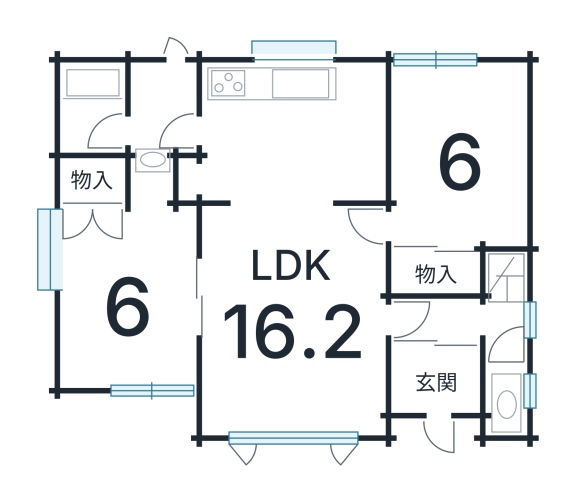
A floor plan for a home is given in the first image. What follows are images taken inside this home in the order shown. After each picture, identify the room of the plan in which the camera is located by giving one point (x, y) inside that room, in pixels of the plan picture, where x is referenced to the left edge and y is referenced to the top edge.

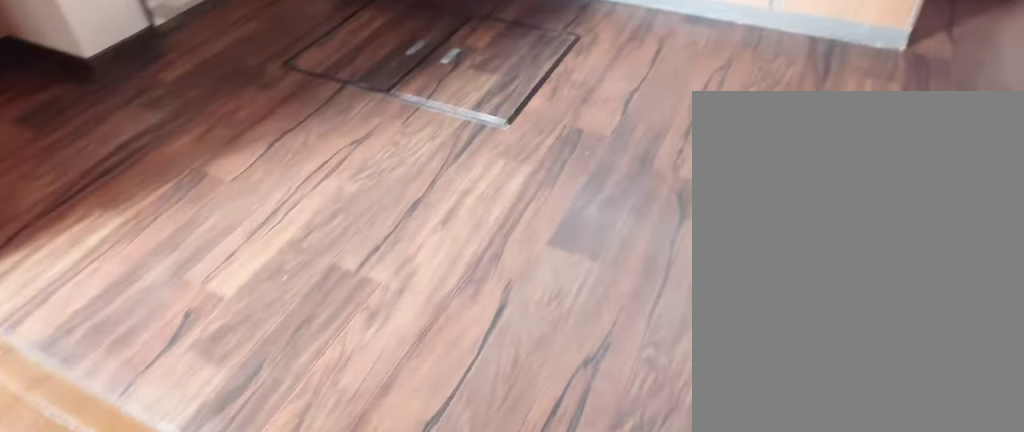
(290, 143)
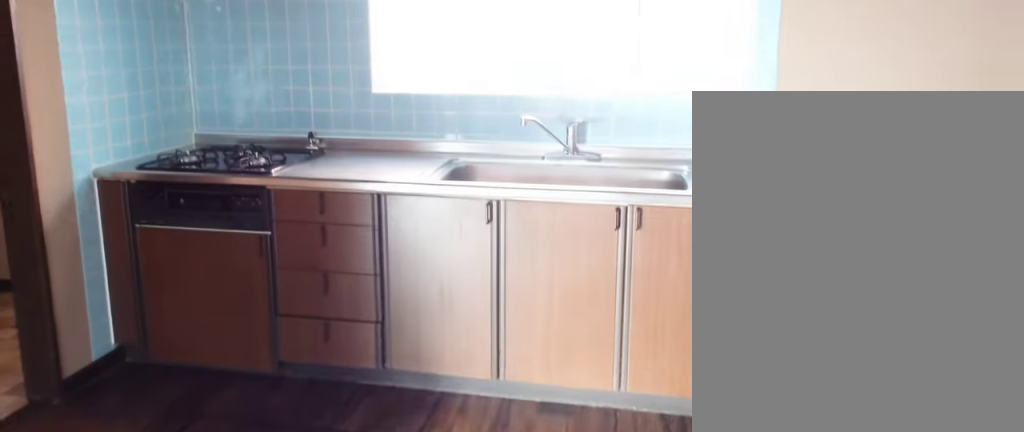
(290, 143)
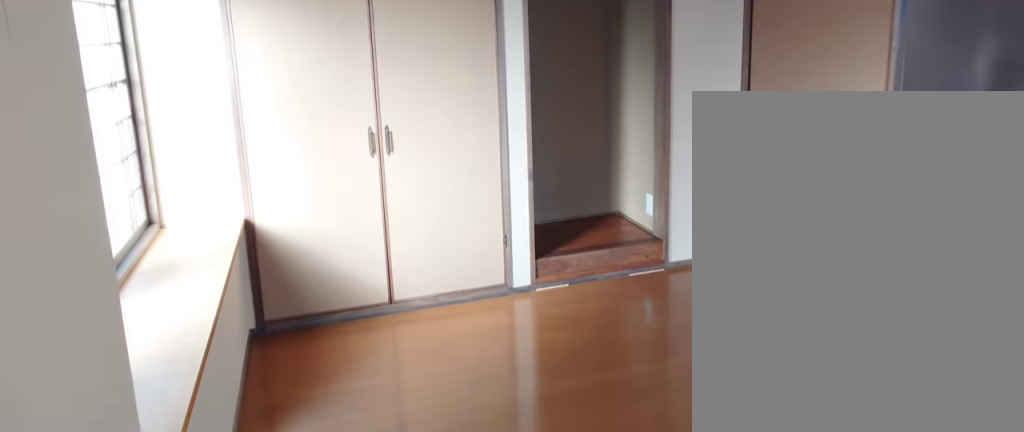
(127, 305)
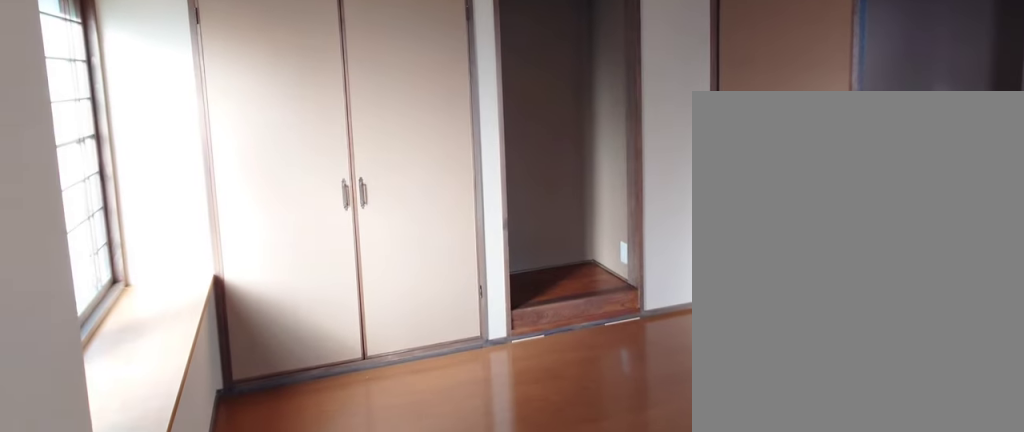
(127, 305)
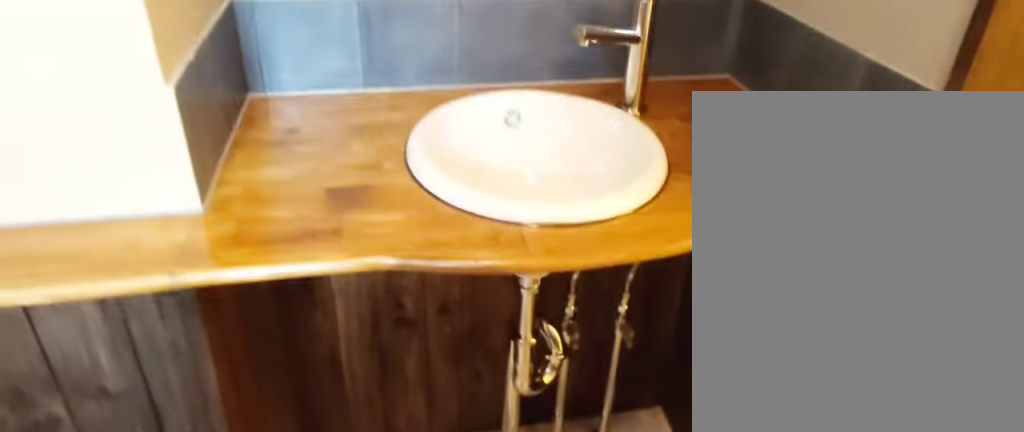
(157, 109)
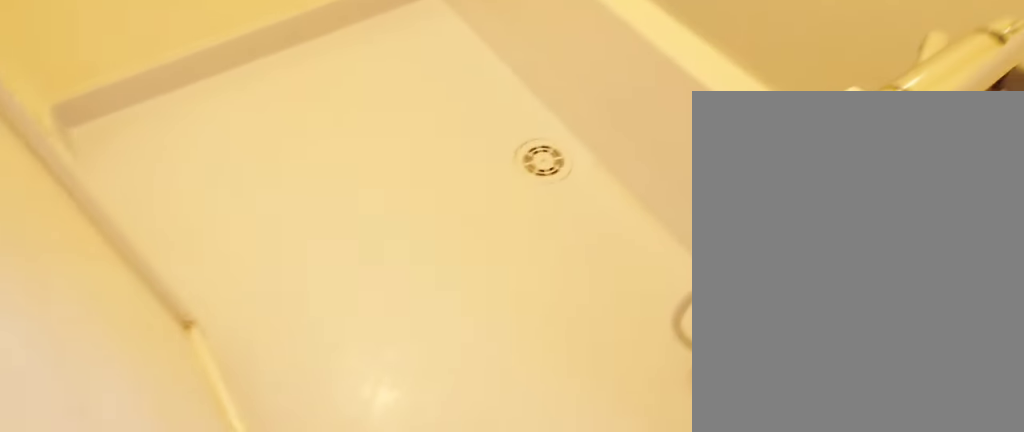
(82, 113)
